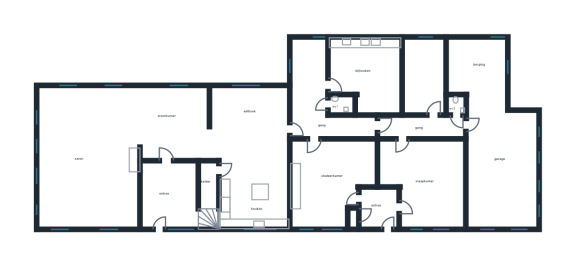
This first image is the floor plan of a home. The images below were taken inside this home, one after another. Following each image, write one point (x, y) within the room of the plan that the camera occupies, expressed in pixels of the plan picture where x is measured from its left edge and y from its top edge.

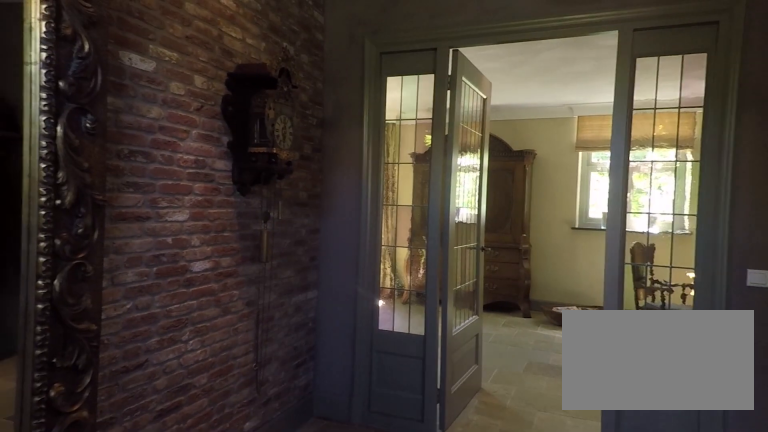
(170, 195)
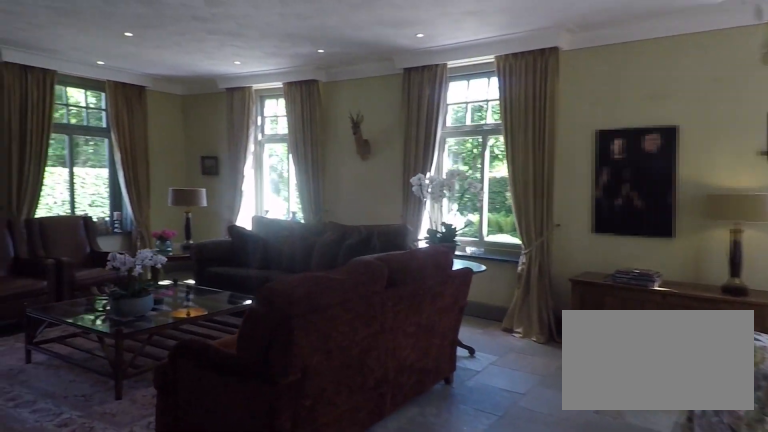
(114, 148)
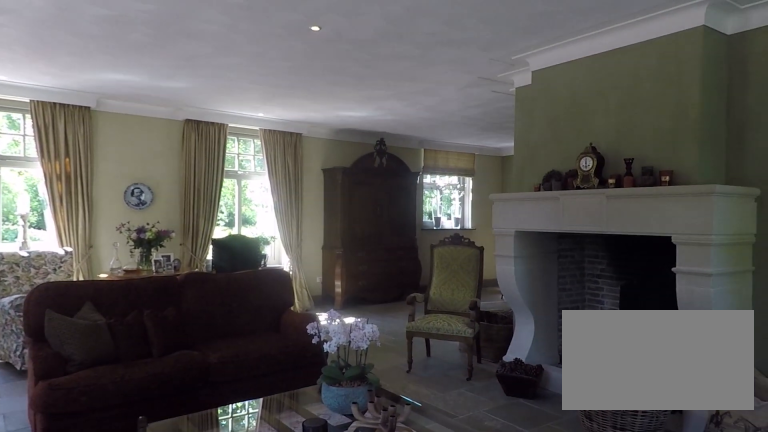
(114, 148)
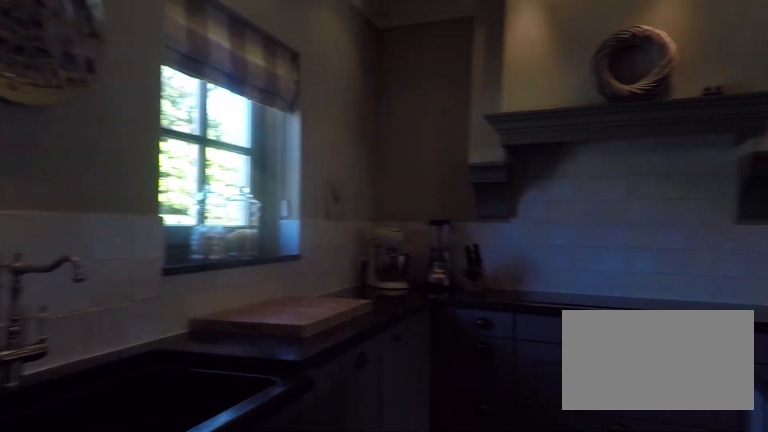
(252, 156)
